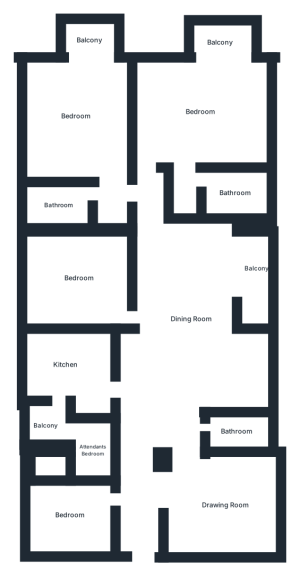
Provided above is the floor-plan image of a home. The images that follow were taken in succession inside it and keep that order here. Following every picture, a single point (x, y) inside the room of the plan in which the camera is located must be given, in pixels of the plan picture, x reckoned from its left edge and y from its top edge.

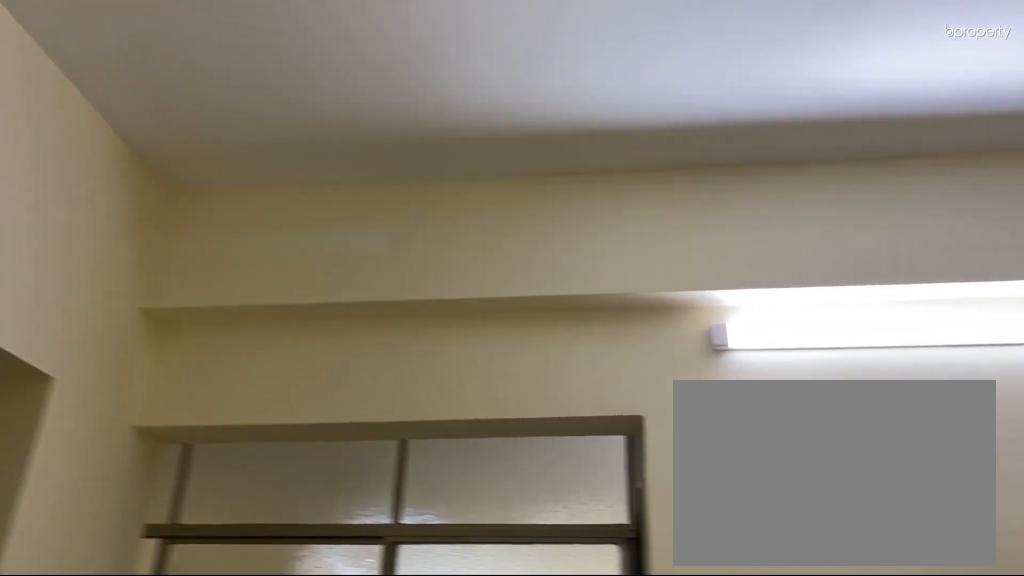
(223, 503)
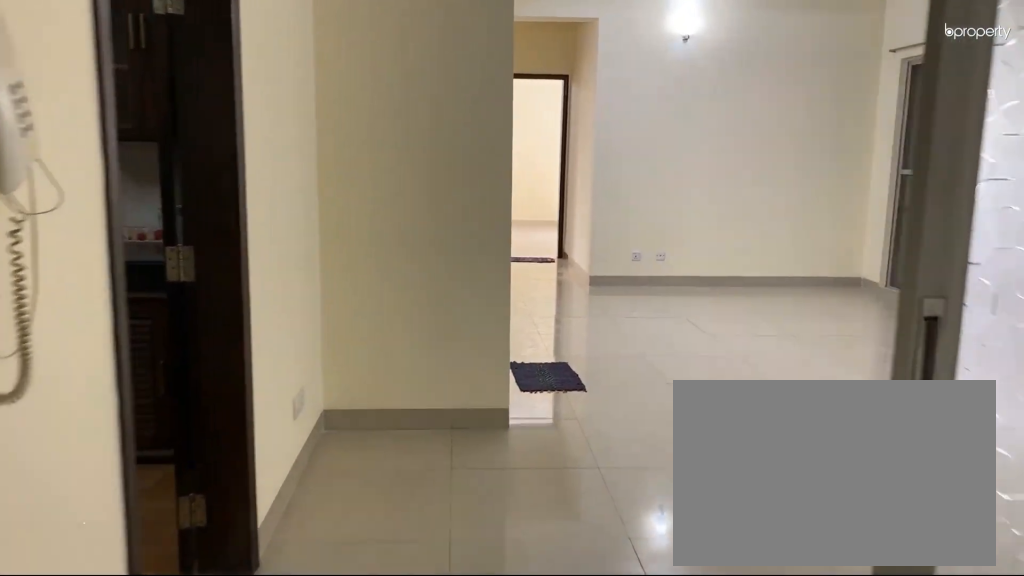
(190, 319)
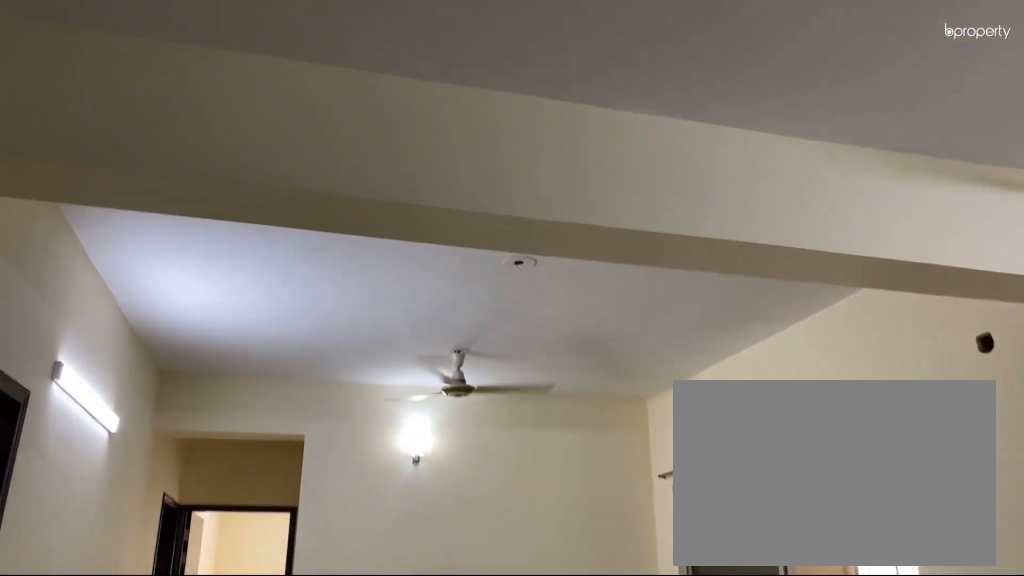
(190, 319)
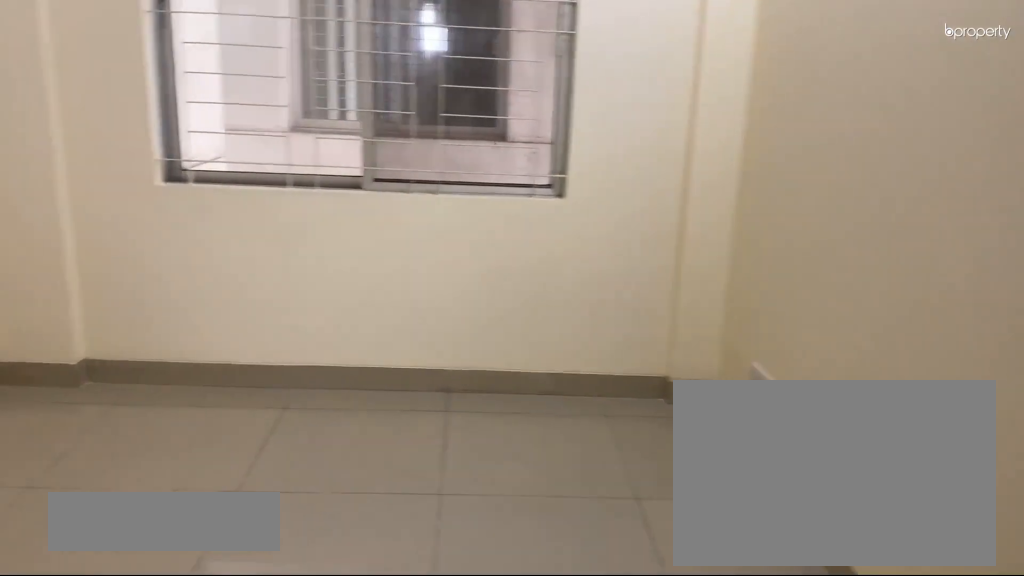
(69, 514)
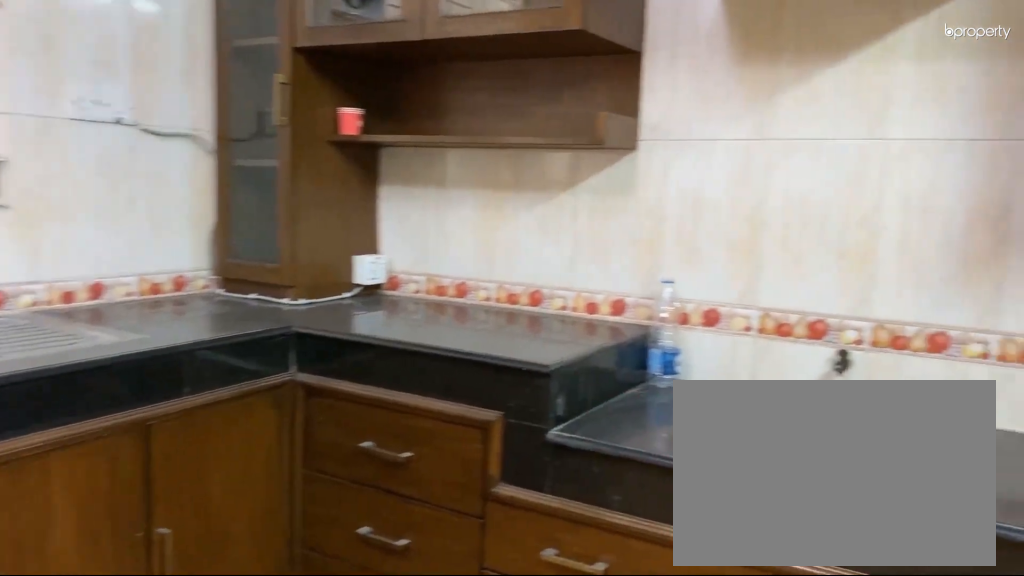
(66, 363)
